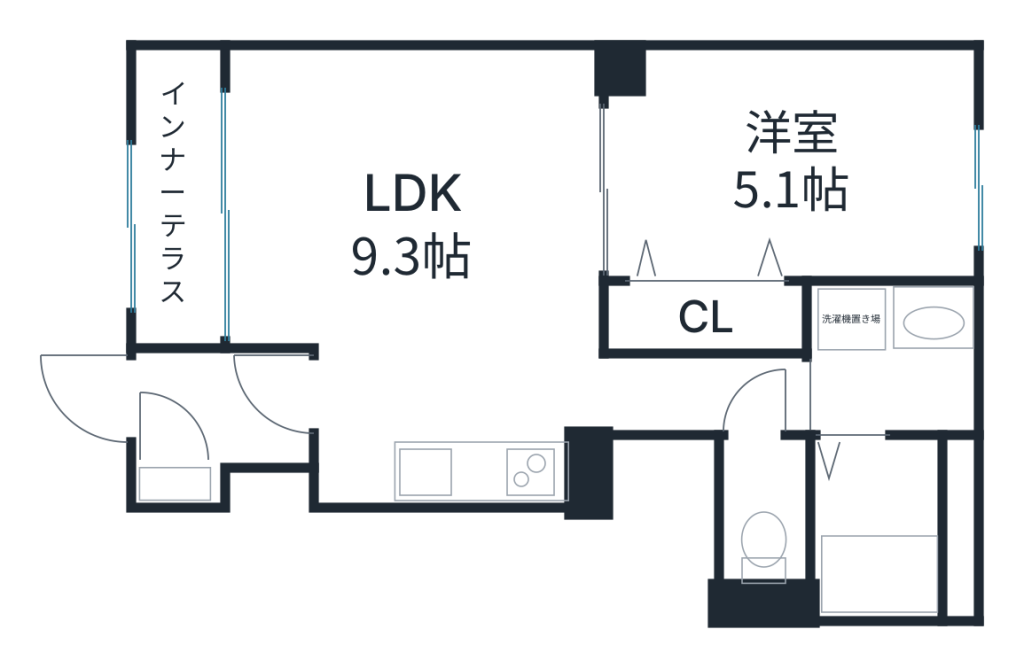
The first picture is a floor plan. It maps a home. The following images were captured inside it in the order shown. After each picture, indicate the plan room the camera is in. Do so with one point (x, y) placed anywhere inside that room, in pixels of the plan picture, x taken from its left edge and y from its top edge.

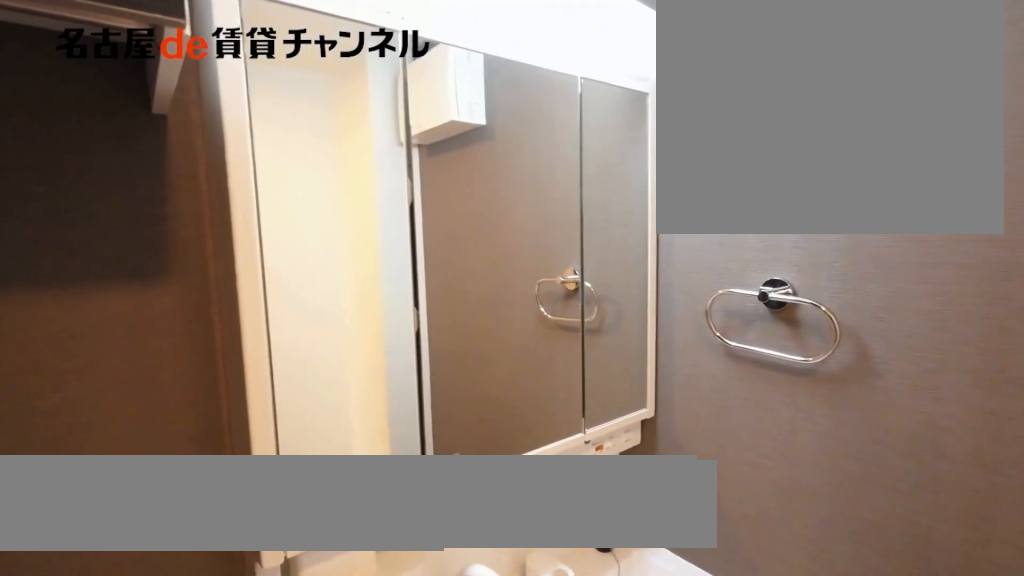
(890, 356)
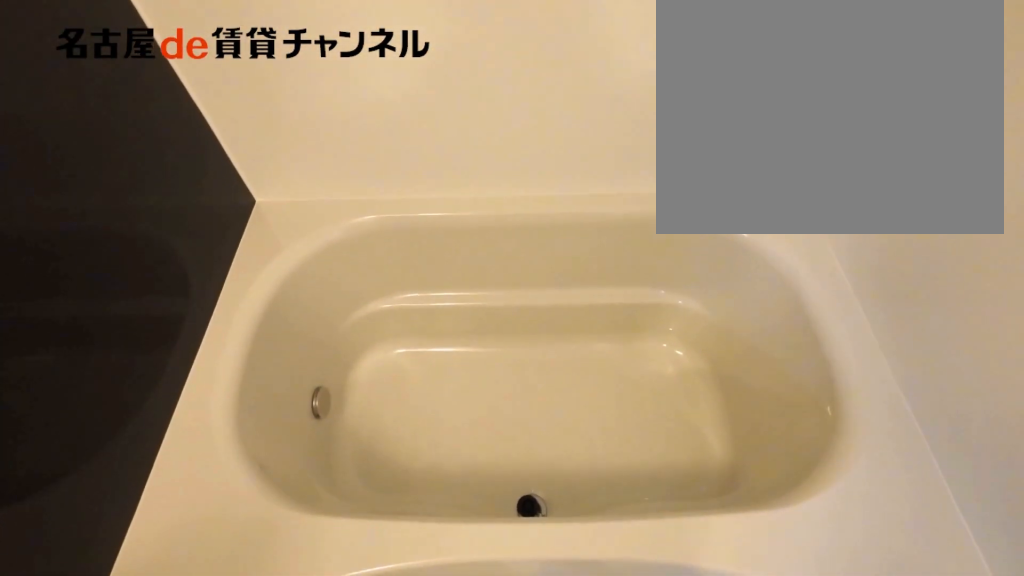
(890, 524)
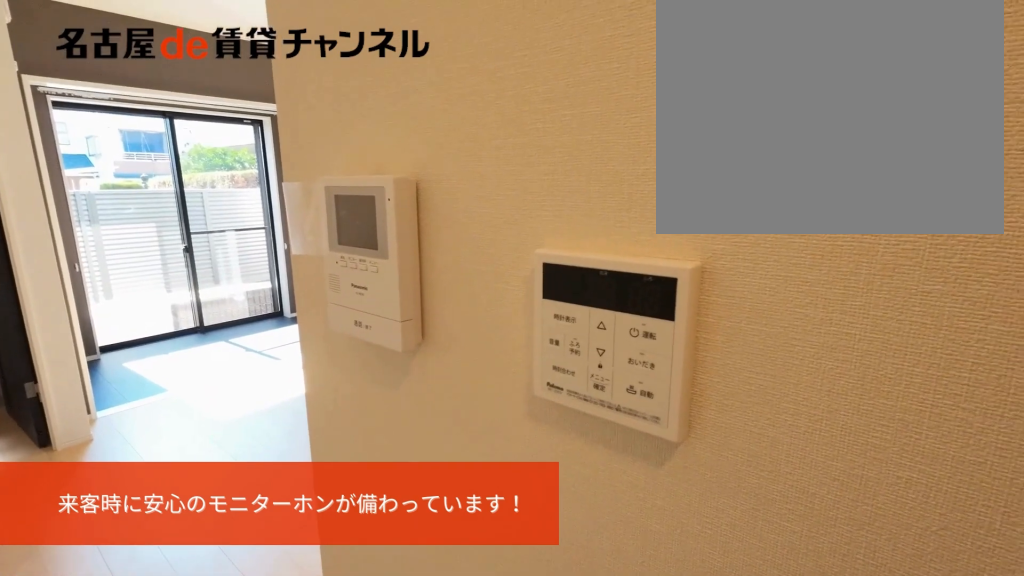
(426, 266)
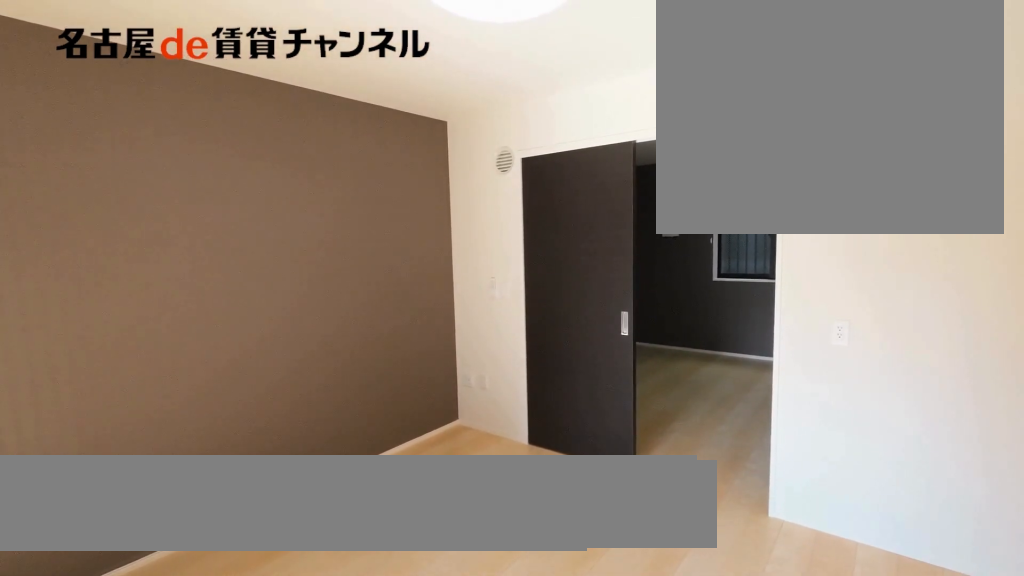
(426, 266)
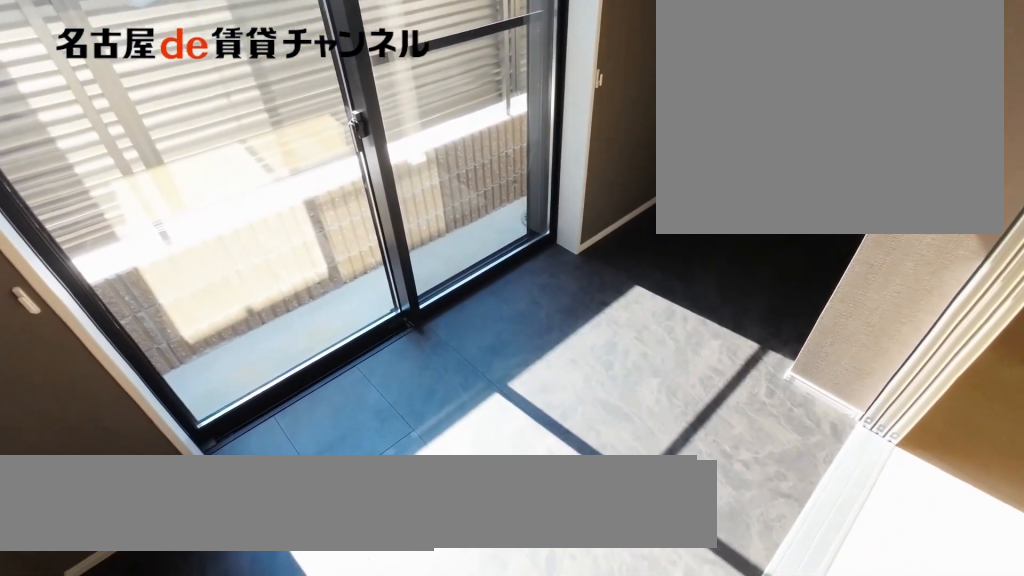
(176, 199)
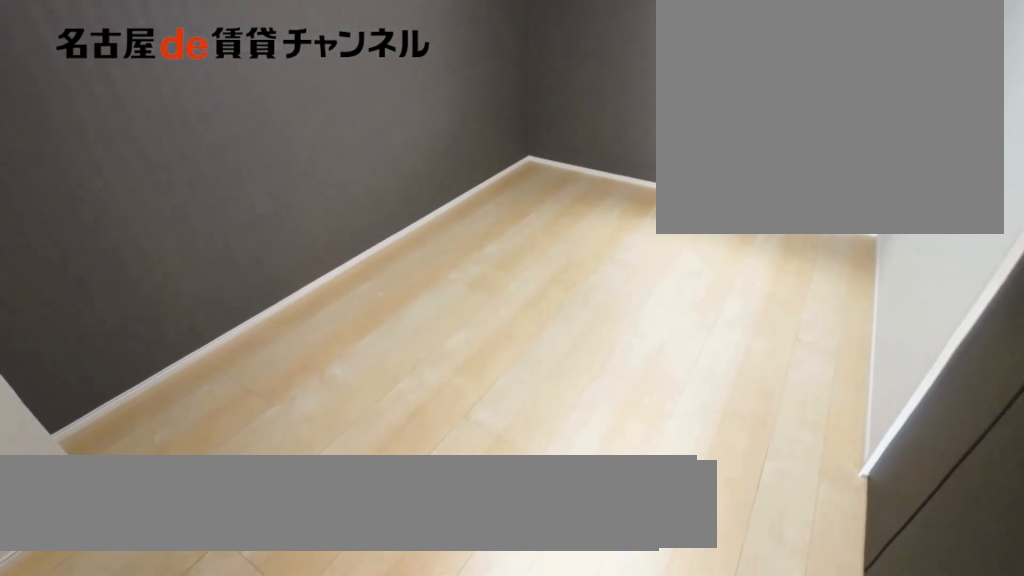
(785, 165)
